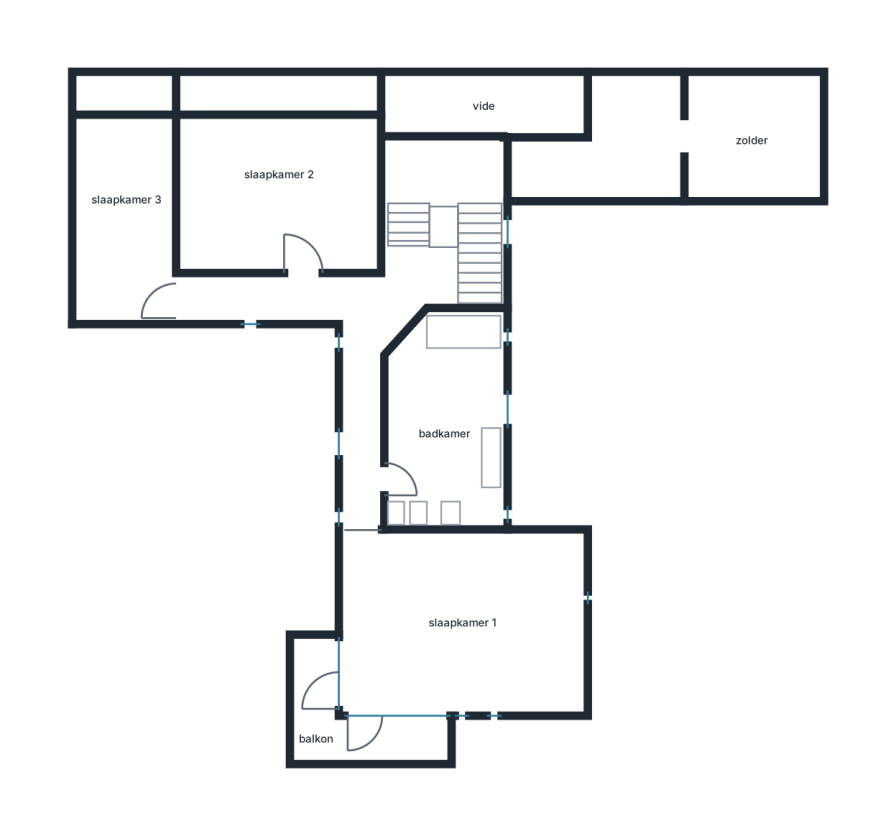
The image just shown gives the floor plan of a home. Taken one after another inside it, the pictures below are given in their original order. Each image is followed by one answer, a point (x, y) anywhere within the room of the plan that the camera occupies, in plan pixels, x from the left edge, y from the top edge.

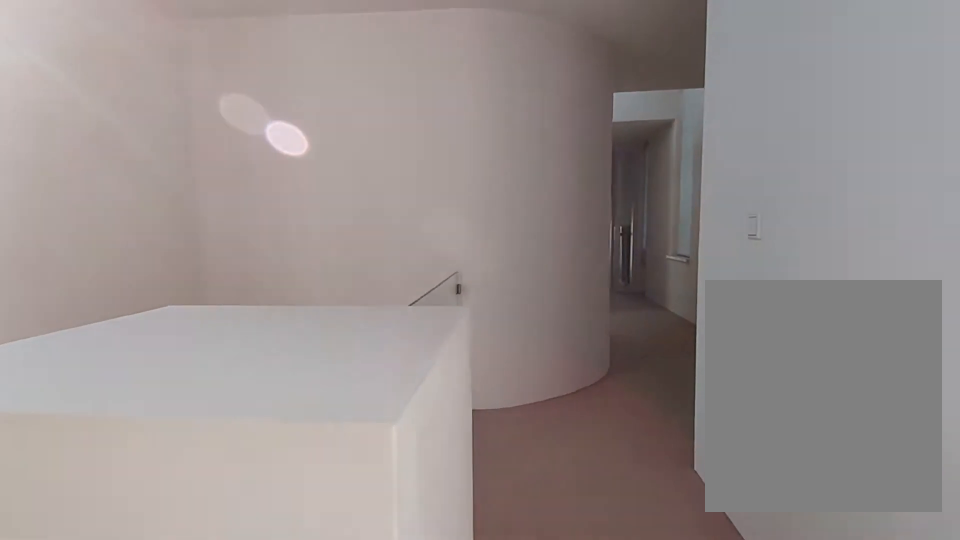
(373, 289)
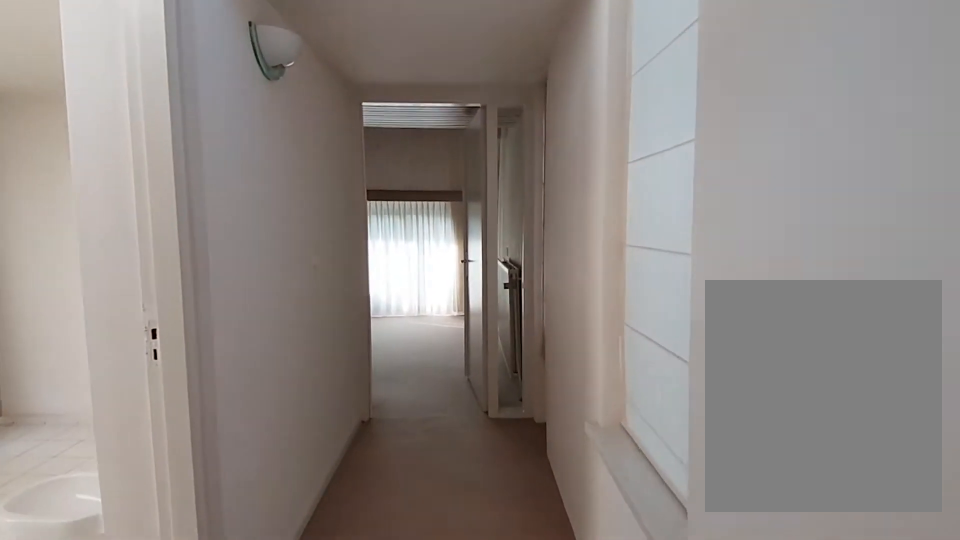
(373, 289)
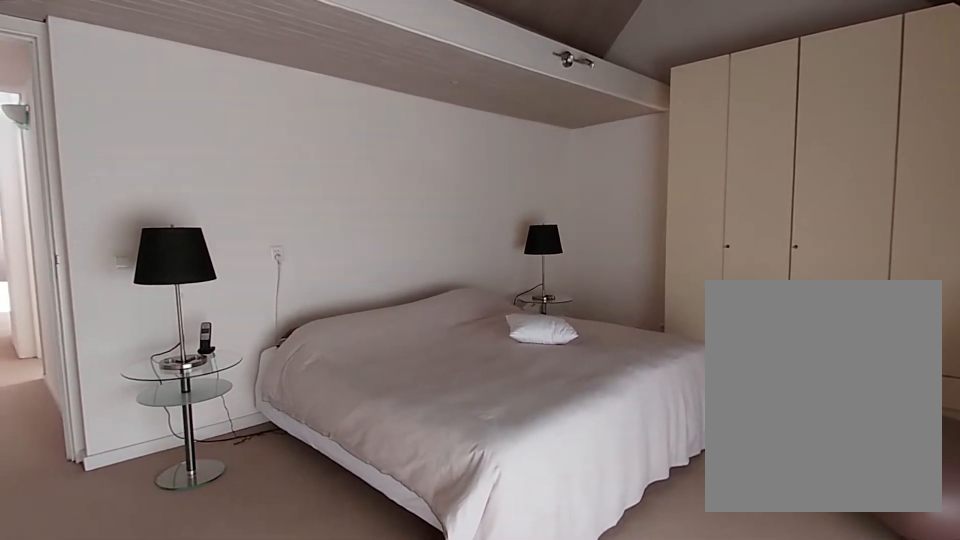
(462, 622)
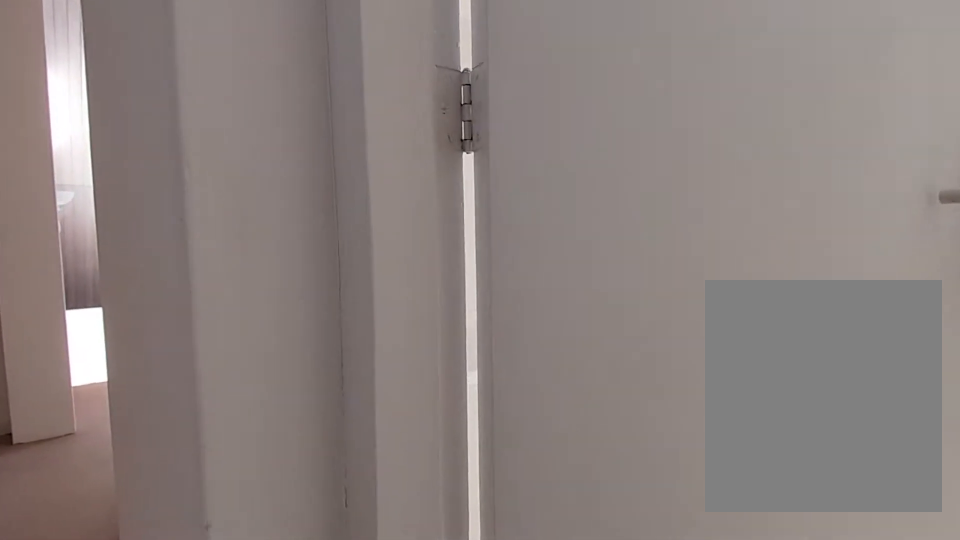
(373, 289)
